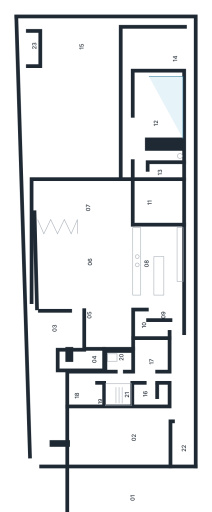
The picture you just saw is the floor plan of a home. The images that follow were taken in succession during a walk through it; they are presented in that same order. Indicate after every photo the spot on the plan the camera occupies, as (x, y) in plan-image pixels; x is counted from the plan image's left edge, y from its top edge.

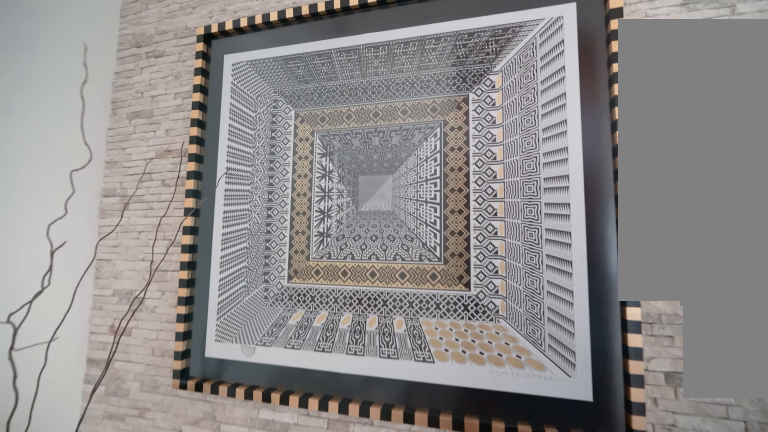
(82, 356)
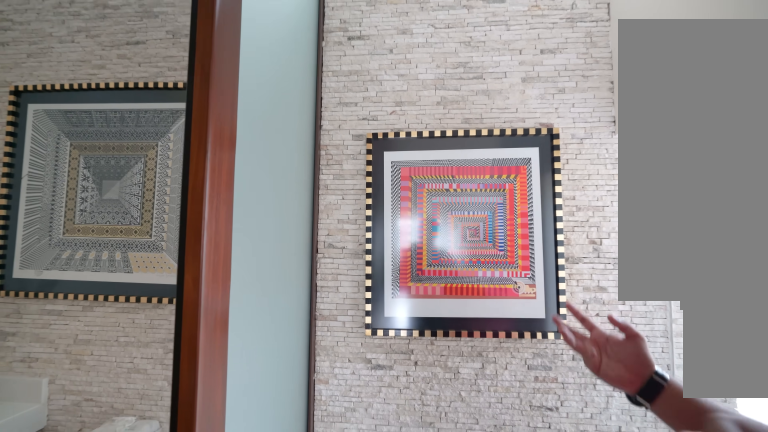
(78, 356)
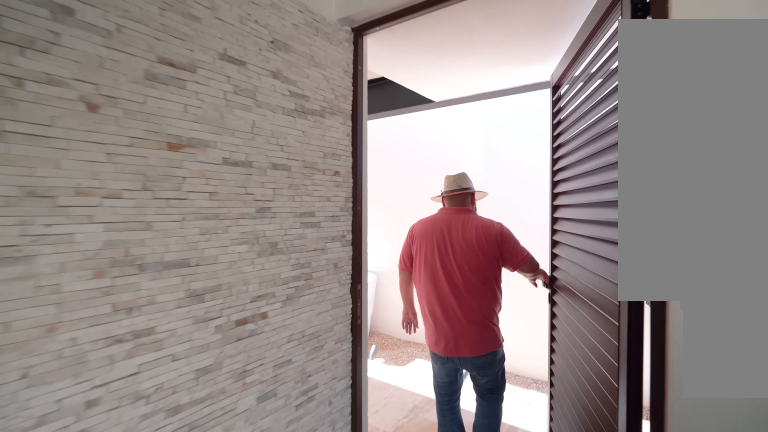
(141, 423)
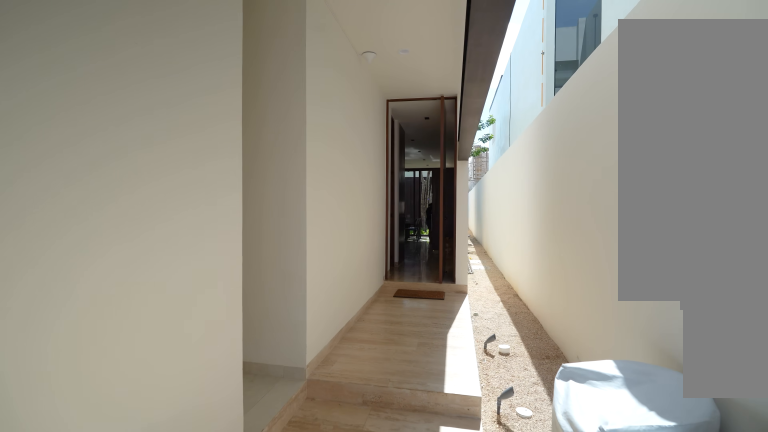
(179, 409)
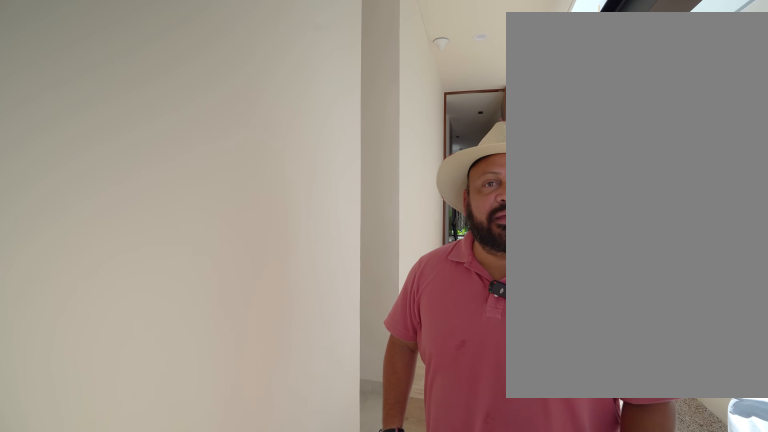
(177, 390)
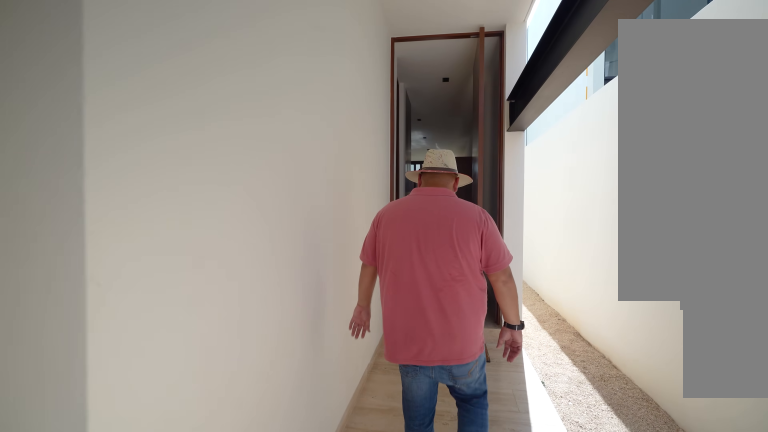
(176, 375)
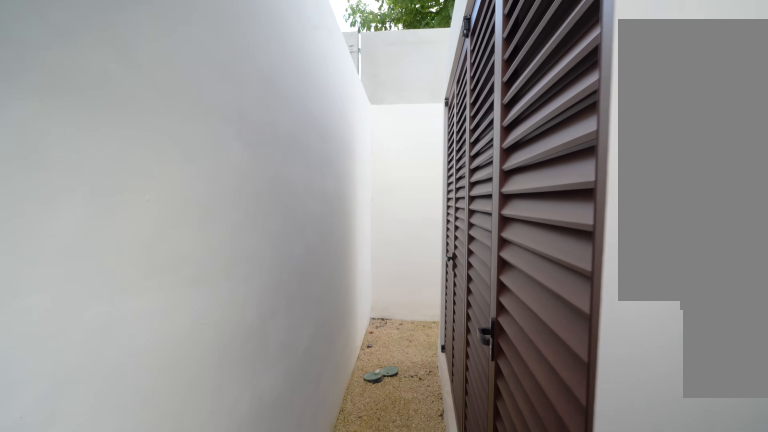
(27, 76)
